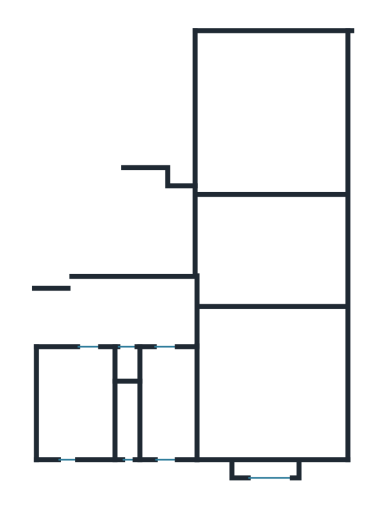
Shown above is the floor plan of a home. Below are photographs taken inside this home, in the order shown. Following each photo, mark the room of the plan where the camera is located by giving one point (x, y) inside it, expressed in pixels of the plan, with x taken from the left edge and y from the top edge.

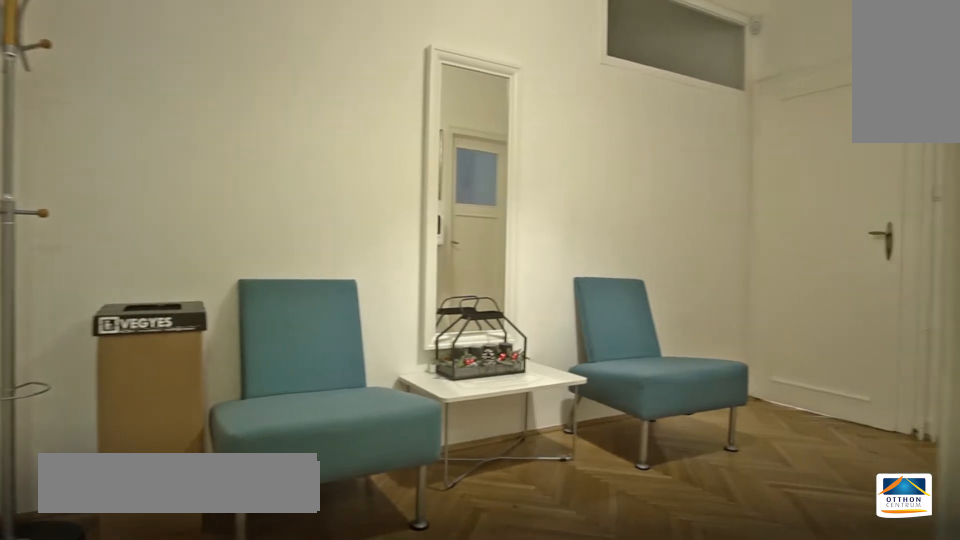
(138, 312)
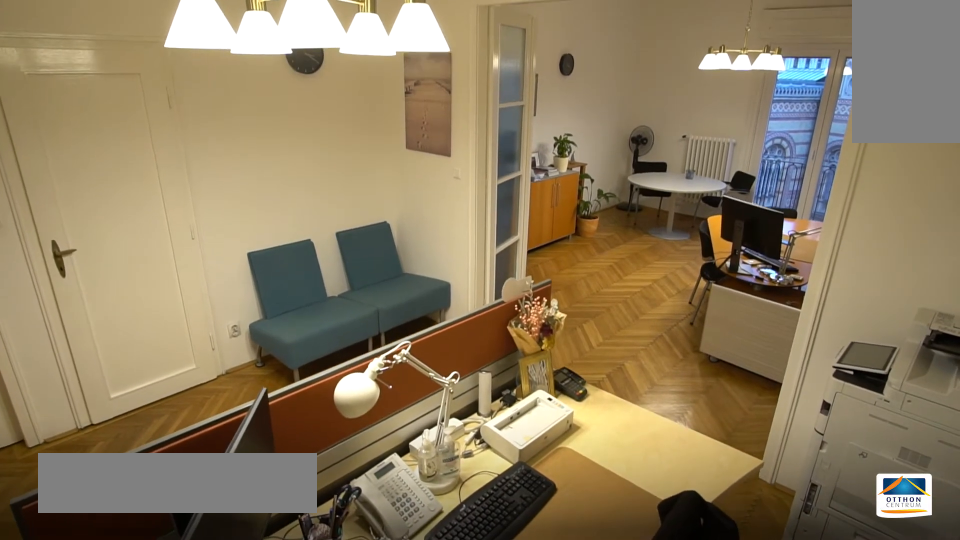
(270, 253)
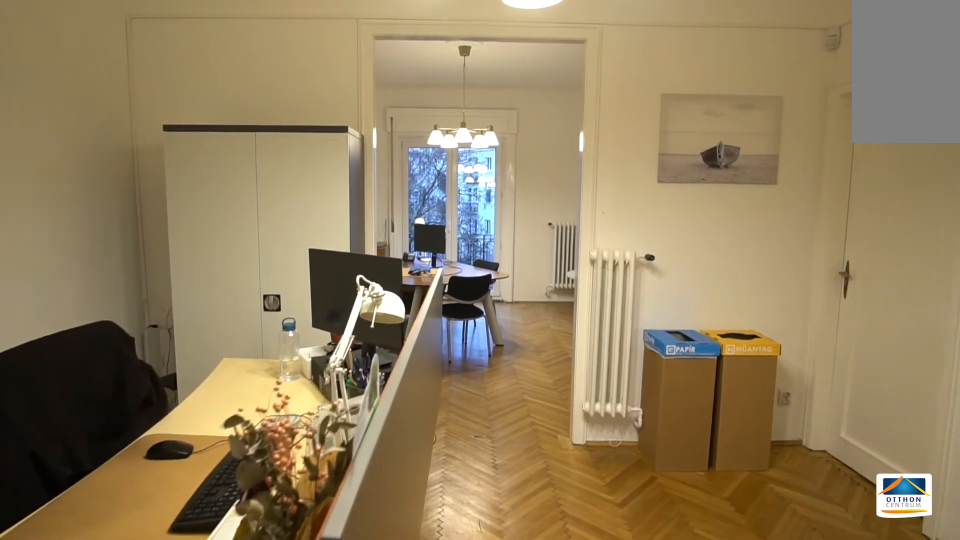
(269, 253)
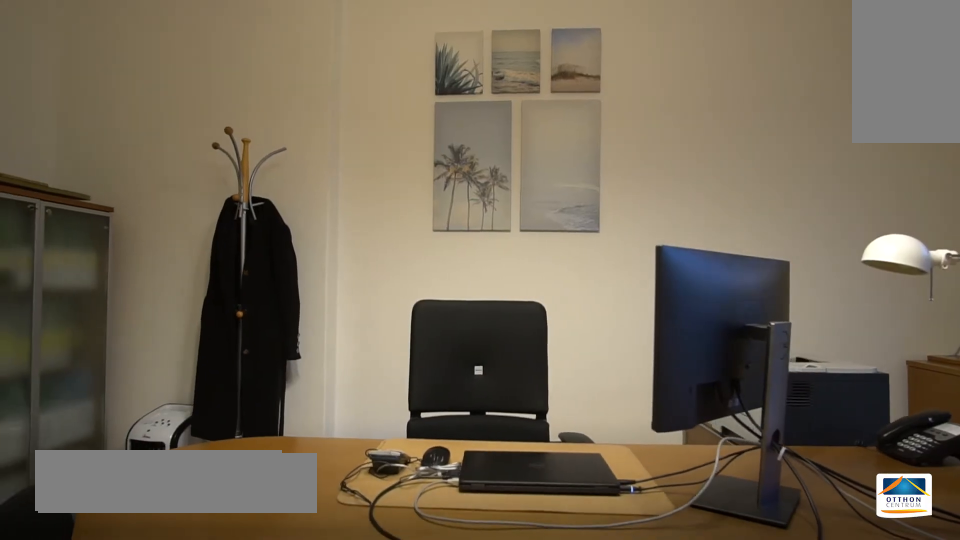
(276, 391)
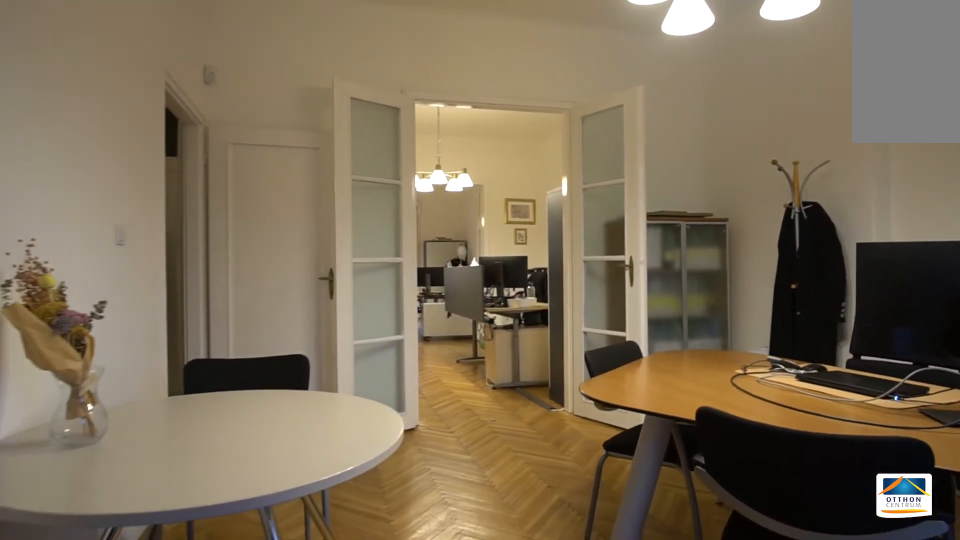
(275, 391)
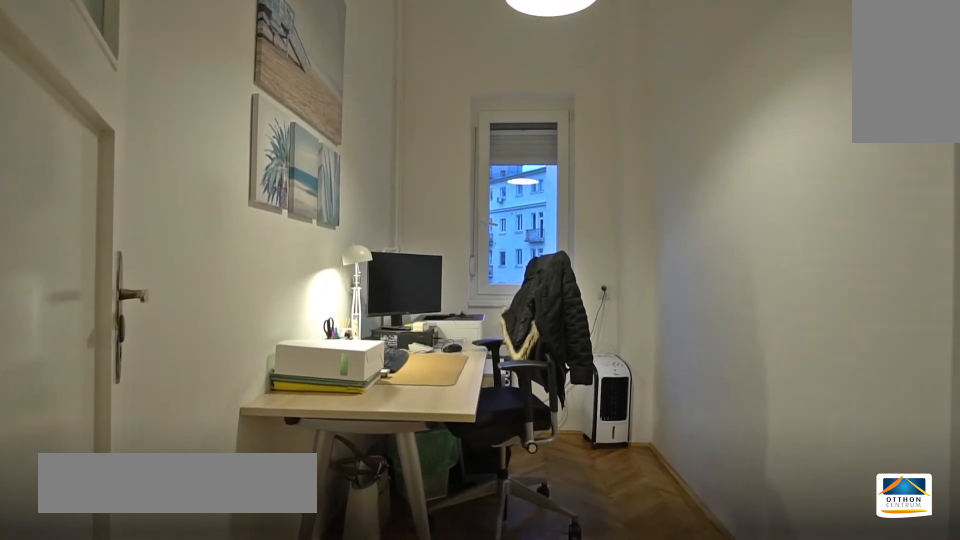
(169, 406)
